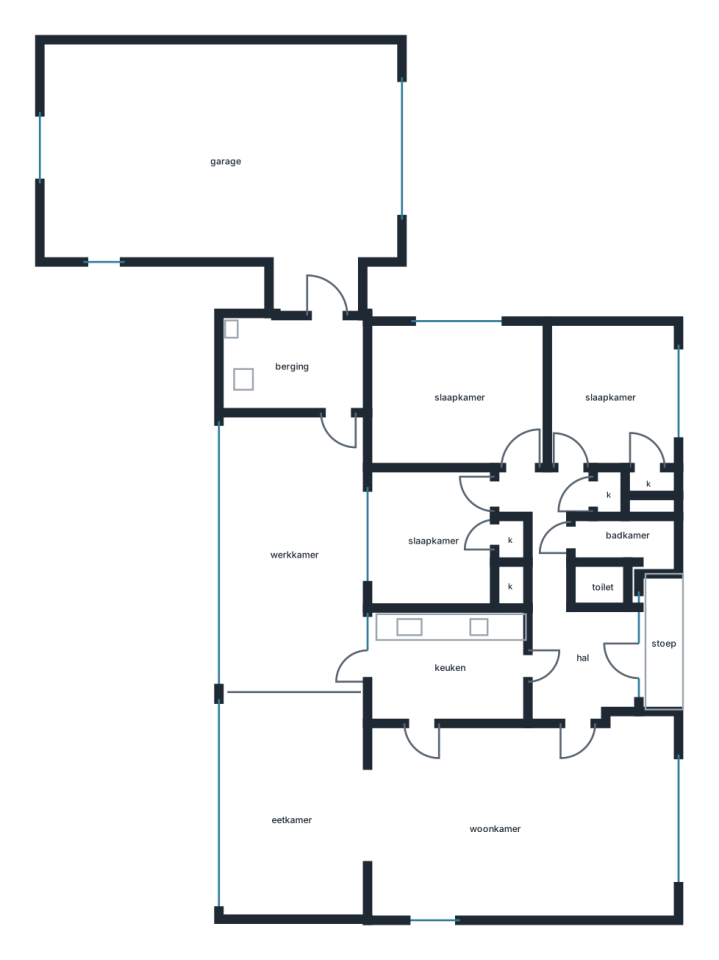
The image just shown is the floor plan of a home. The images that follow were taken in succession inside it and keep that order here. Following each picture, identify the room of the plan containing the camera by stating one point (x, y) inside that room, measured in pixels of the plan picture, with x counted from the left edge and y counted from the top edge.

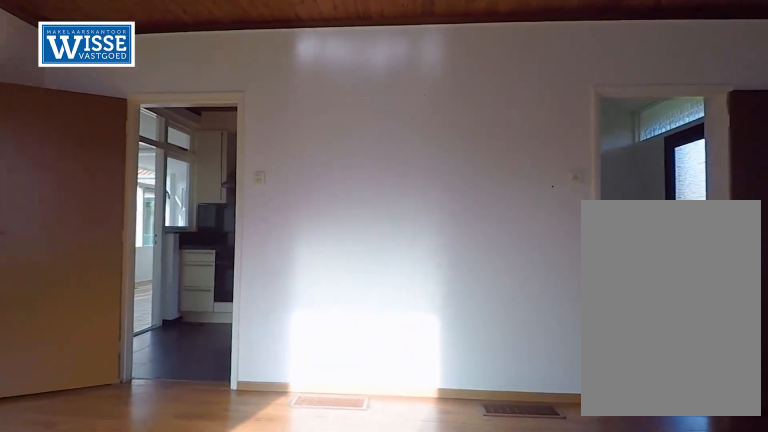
(523, 824)
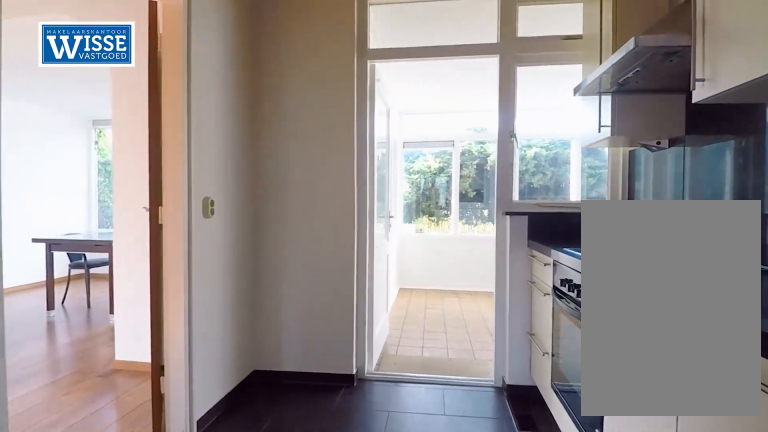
(448, 665)
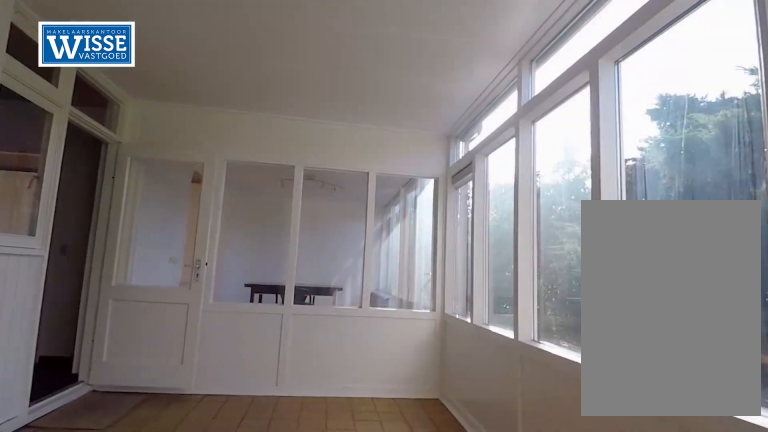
(297, 555)
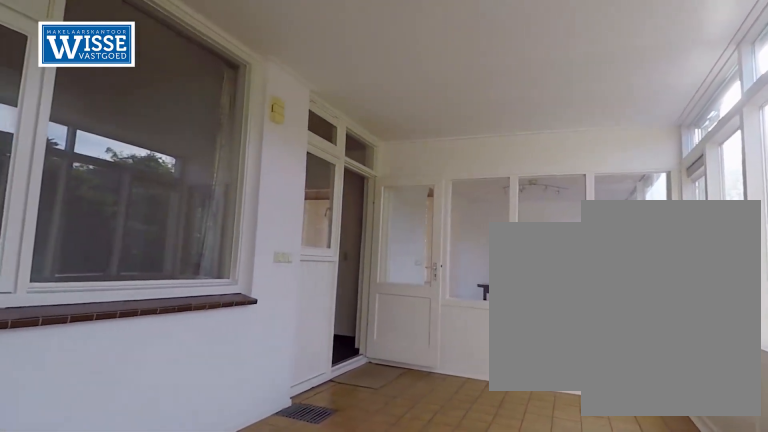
(297, 555)
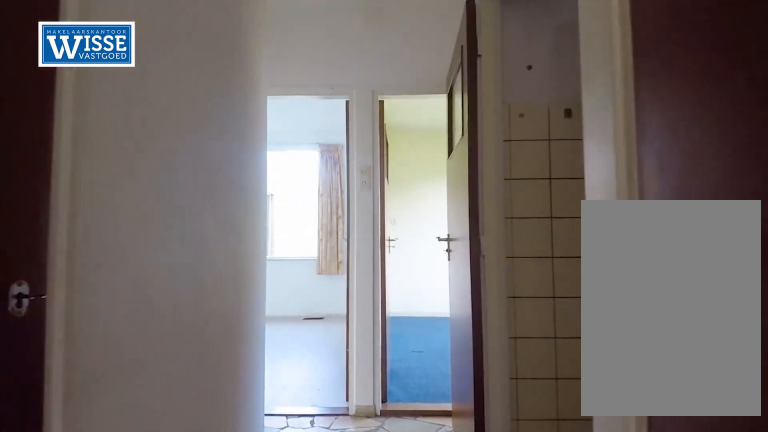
(571, 630)
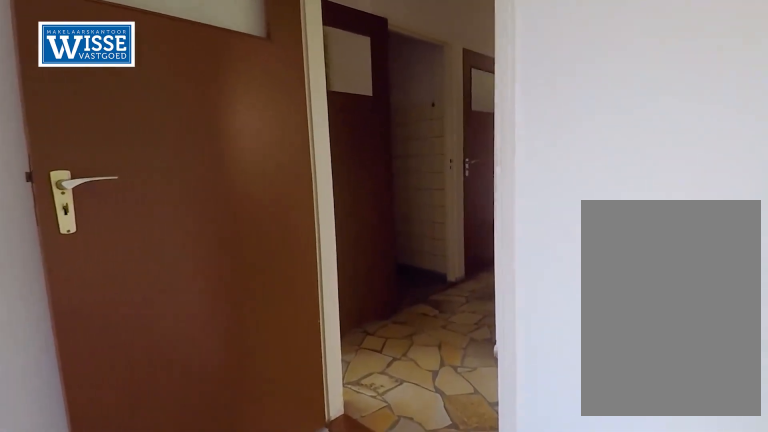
(456, 396)
